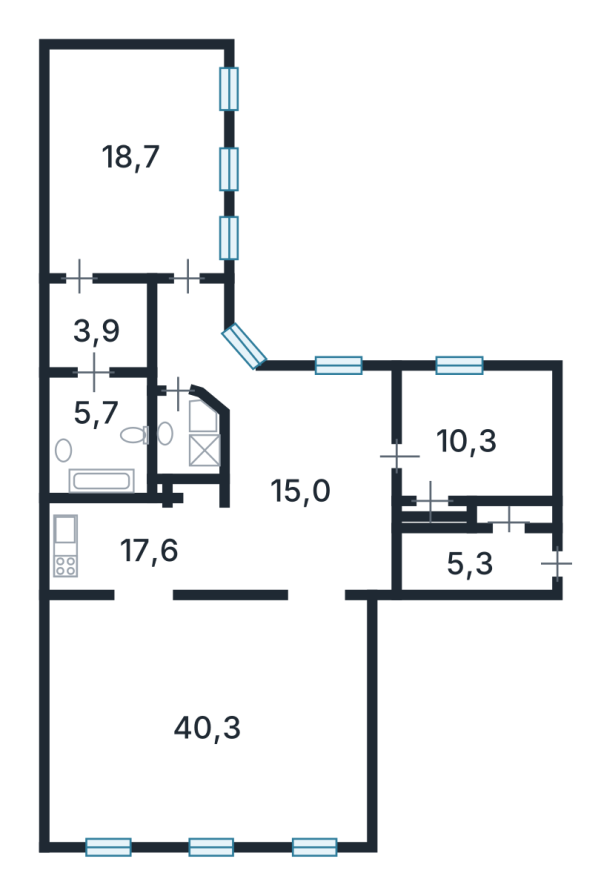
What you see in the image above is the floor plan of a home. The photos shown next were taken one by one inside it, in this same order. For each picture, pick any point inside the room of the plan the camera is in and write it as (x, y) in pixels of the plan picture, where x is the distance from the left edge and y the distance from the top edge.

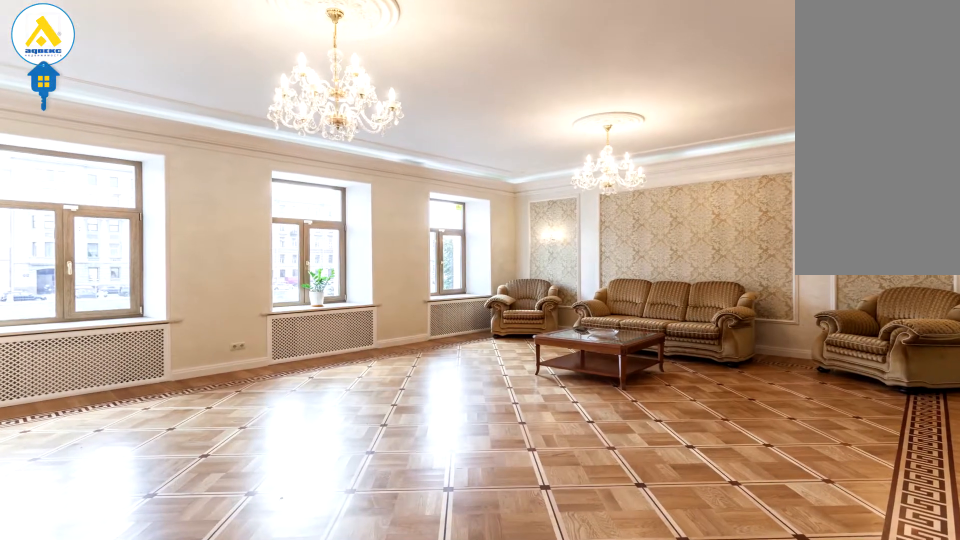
(205, 665)
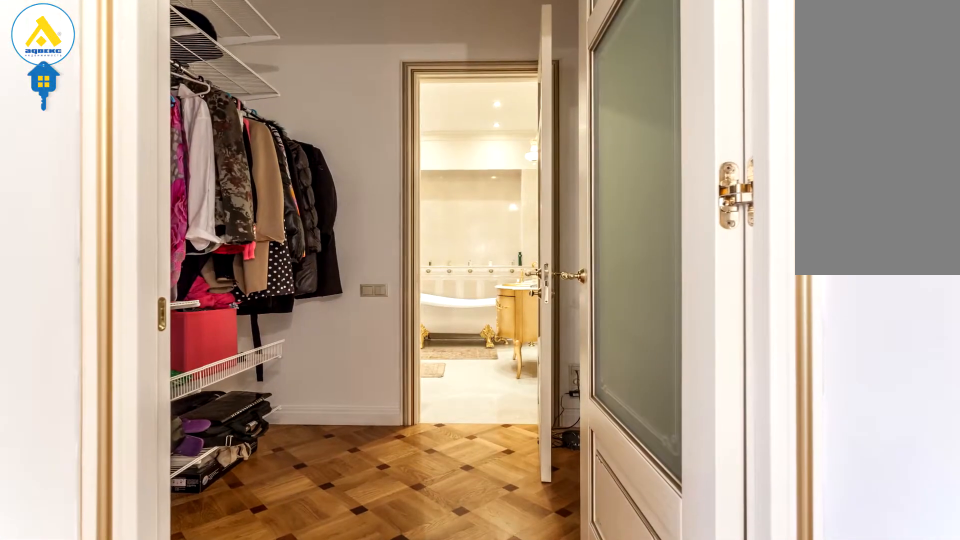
(102, 331)
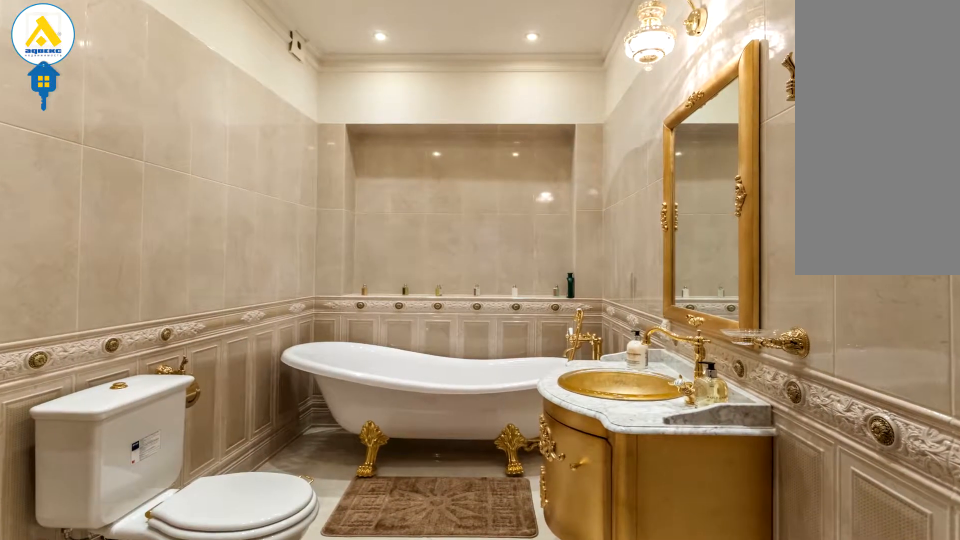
(96, 426)
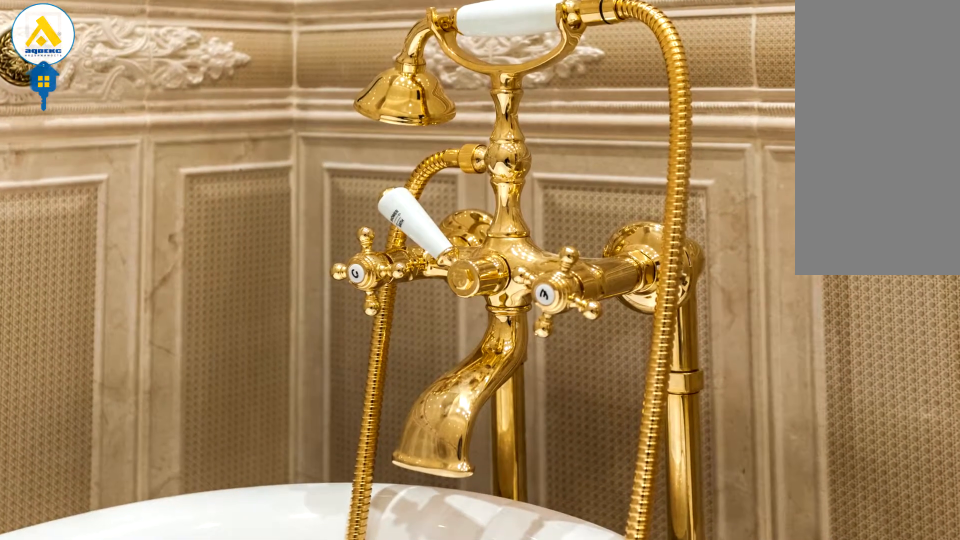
(96, 426)
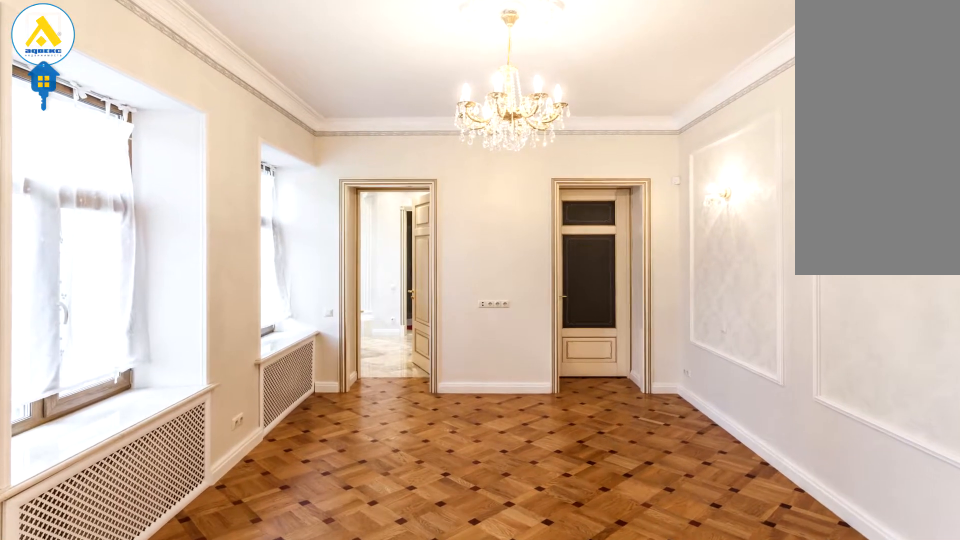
(130, 213)
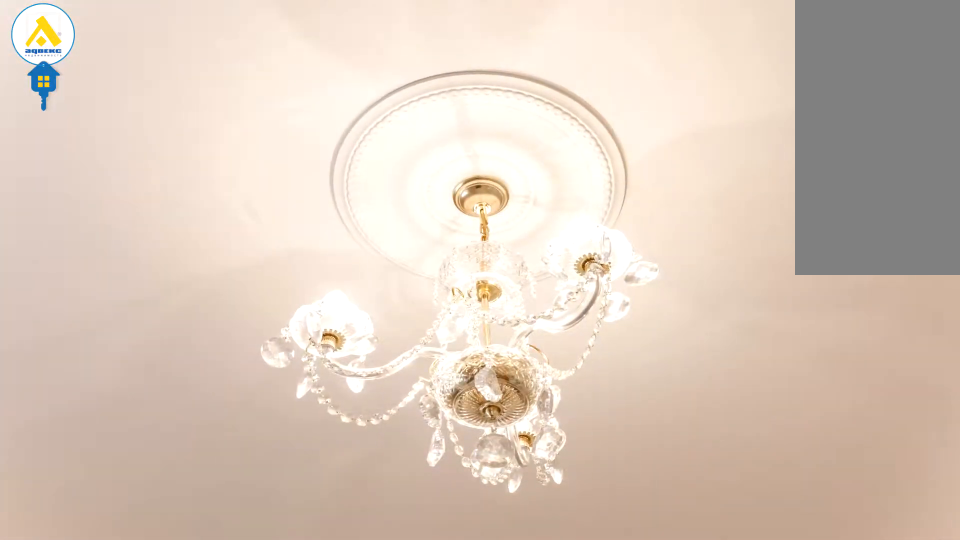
(130, 213)
